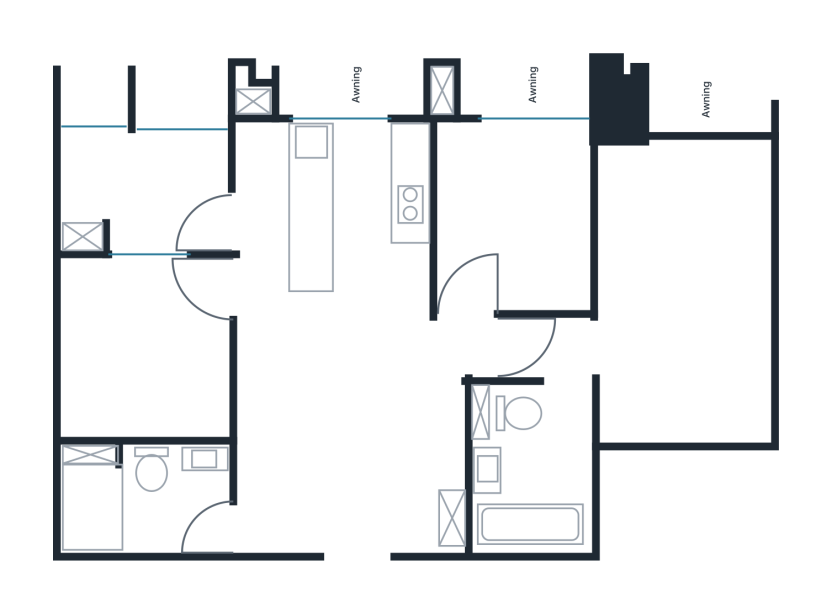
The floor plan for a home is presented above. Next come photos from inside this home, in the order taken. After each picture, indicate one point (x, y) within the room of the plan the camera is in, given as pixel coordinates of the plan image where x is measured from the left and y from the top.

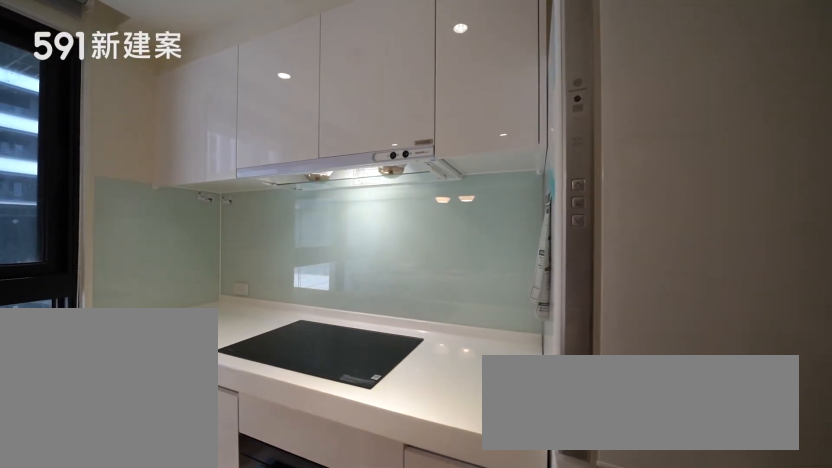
(390, 204)
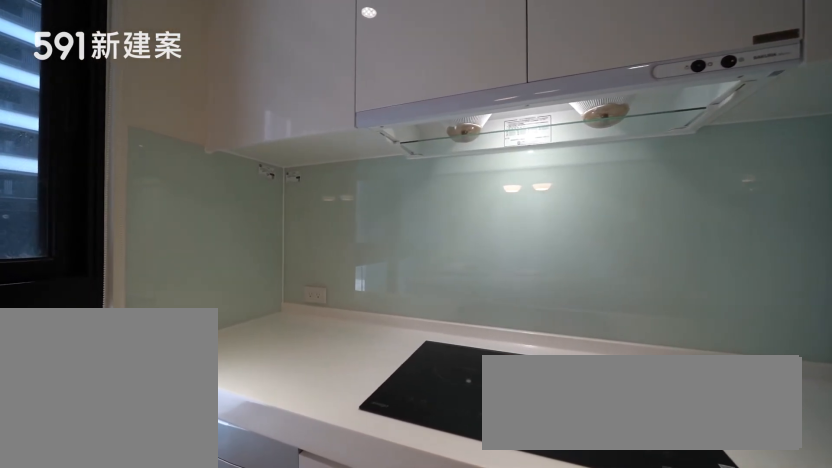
(390, 204)
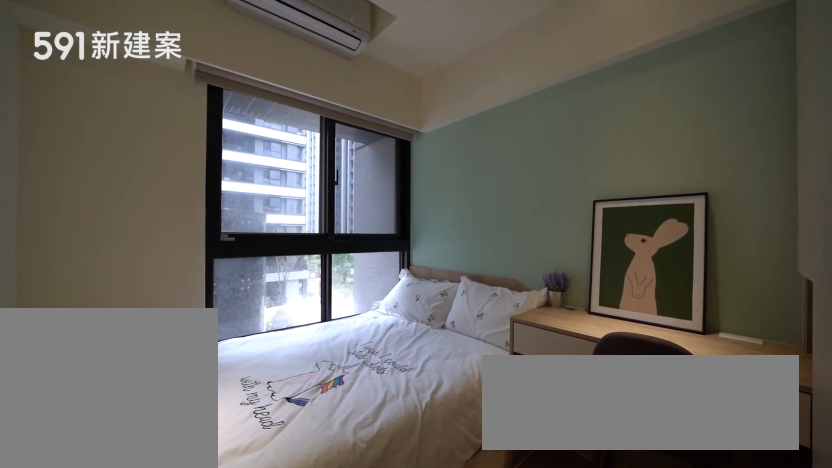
(518, 216)
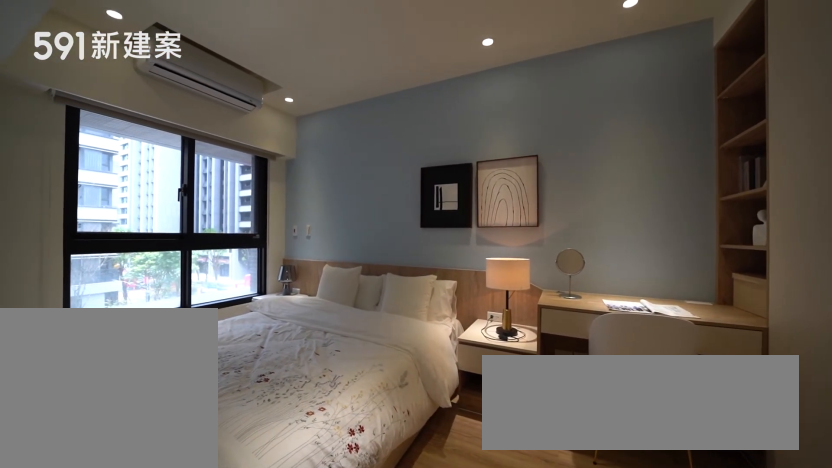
(669, 294)
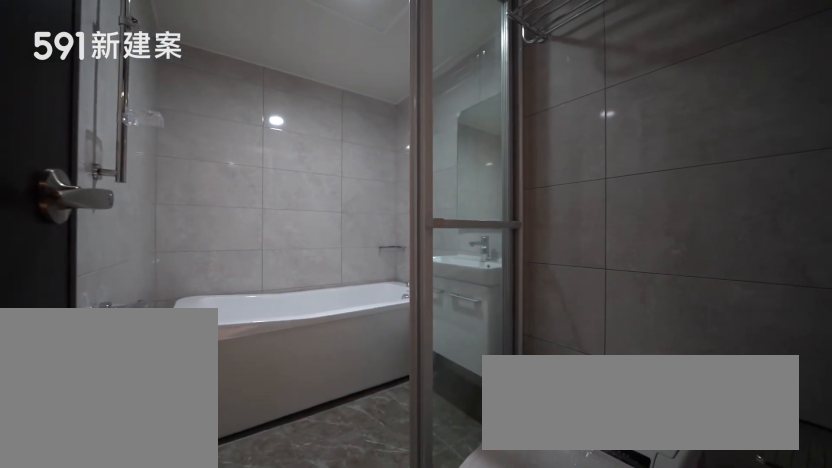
(526, 469)
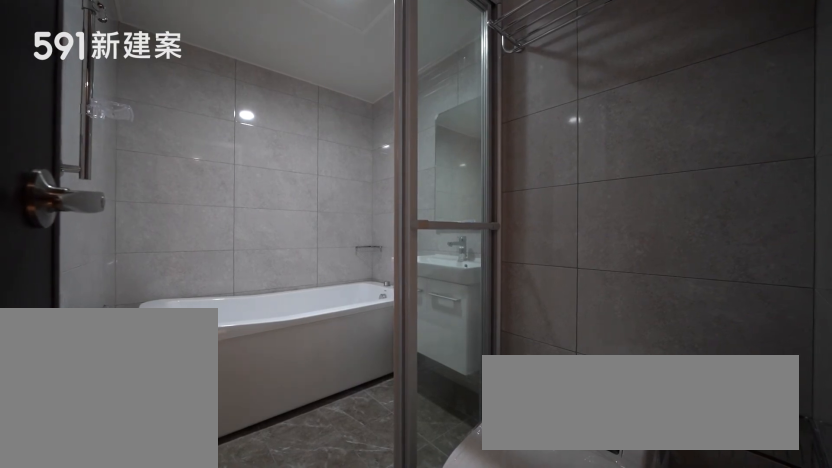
(526, 469)
